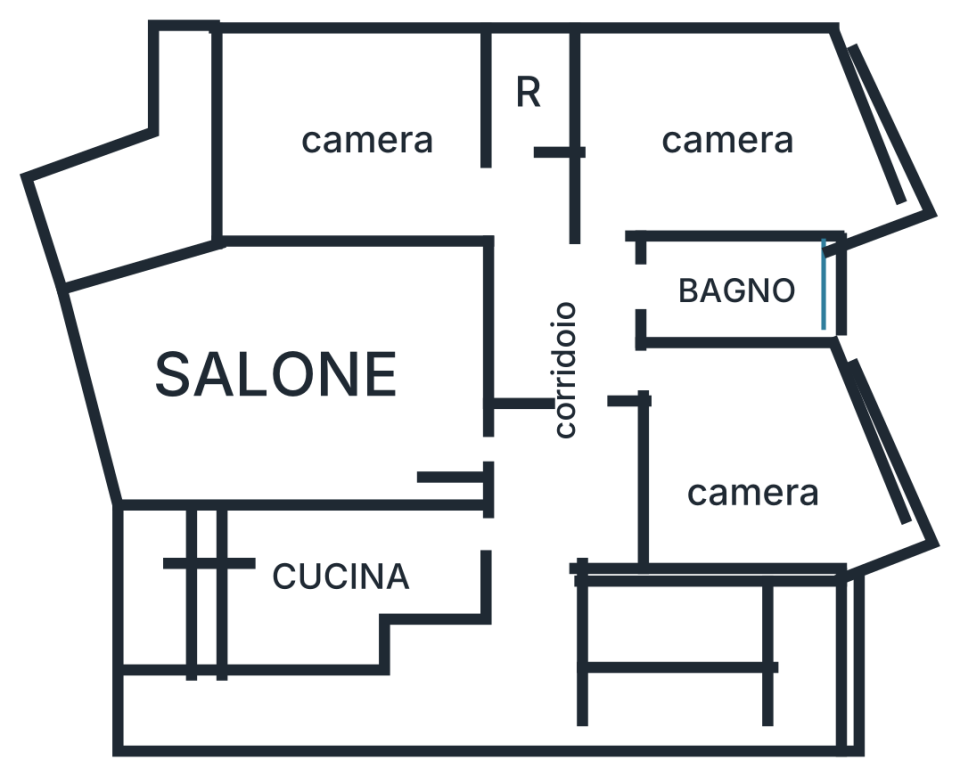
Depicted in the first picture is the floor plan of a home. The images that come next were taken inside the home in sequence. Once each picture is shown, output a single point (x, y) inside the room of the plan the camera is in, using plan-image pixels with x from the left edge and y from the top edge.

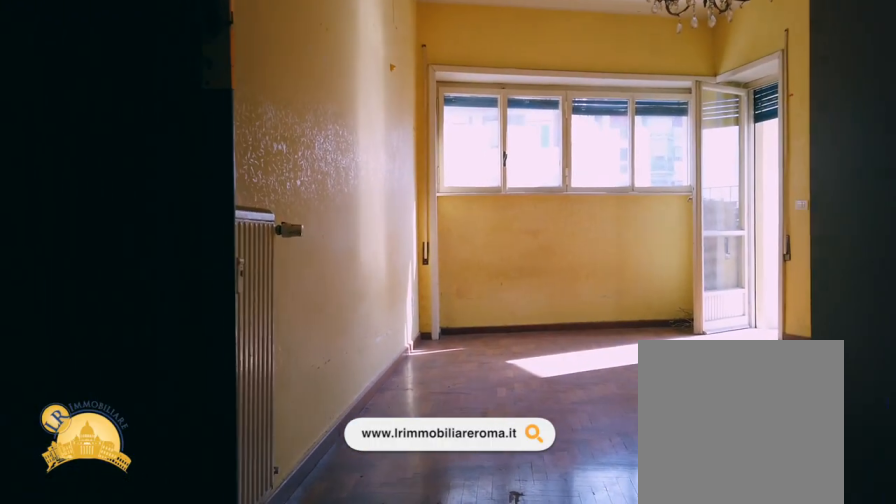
(256, 329)
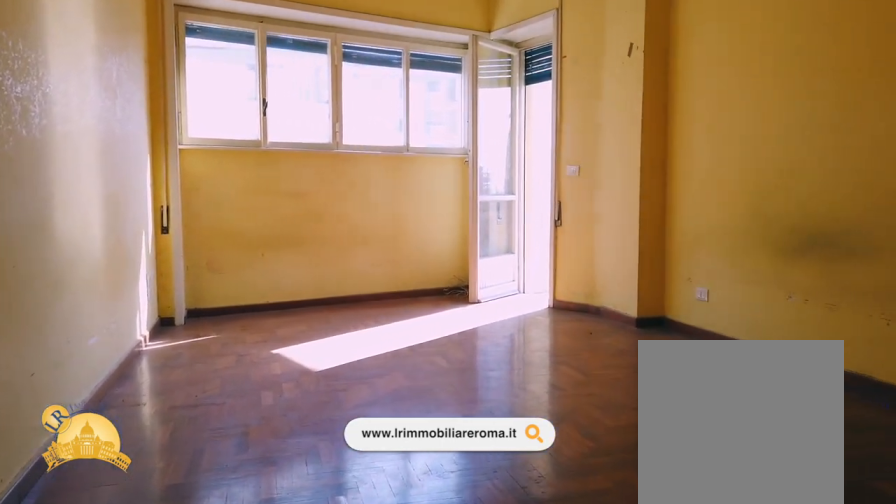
(256, 329)
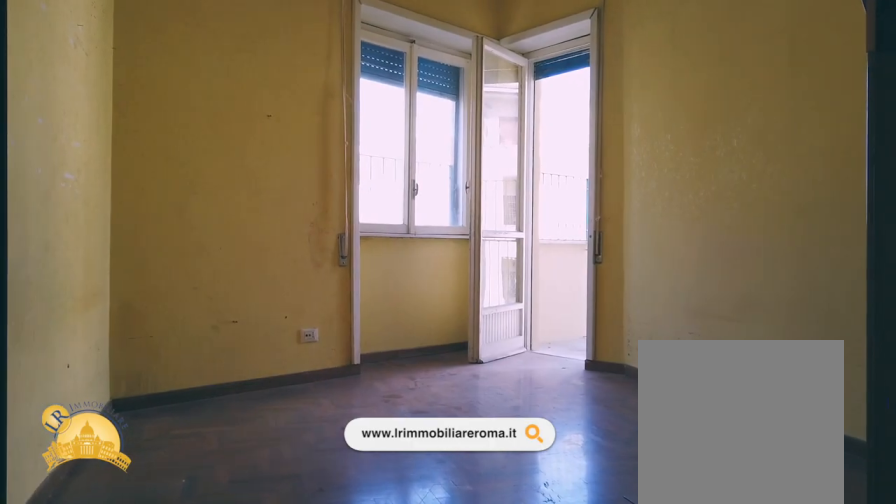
(740, 421)
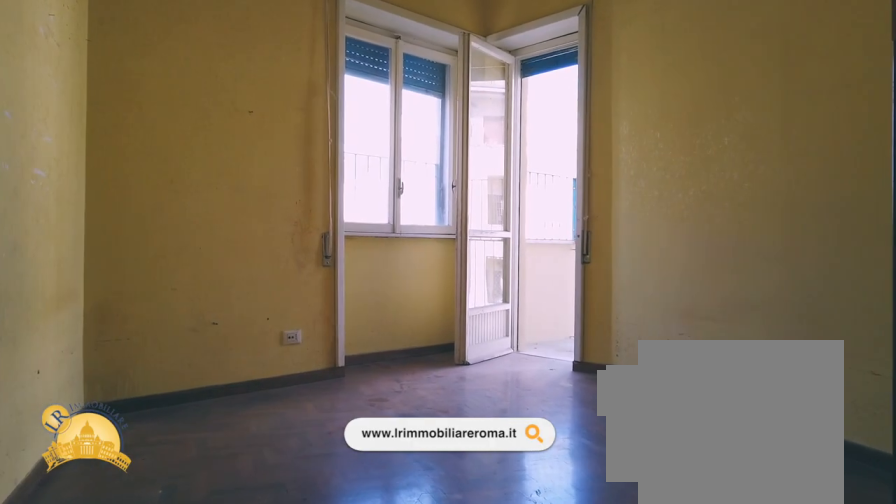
(740, 421)
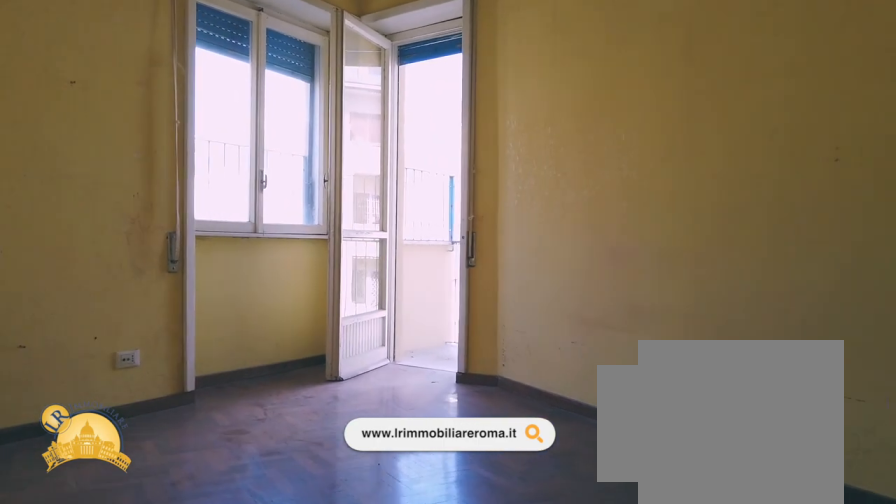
(740, 421)
